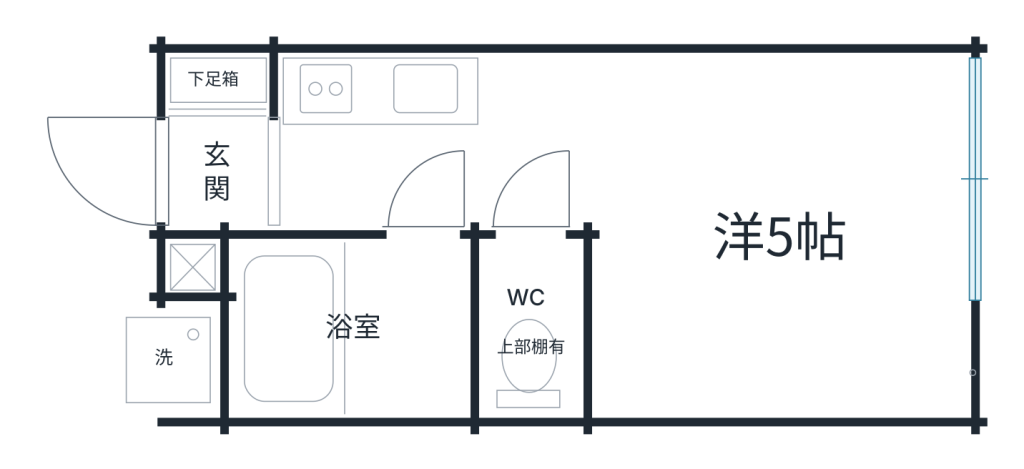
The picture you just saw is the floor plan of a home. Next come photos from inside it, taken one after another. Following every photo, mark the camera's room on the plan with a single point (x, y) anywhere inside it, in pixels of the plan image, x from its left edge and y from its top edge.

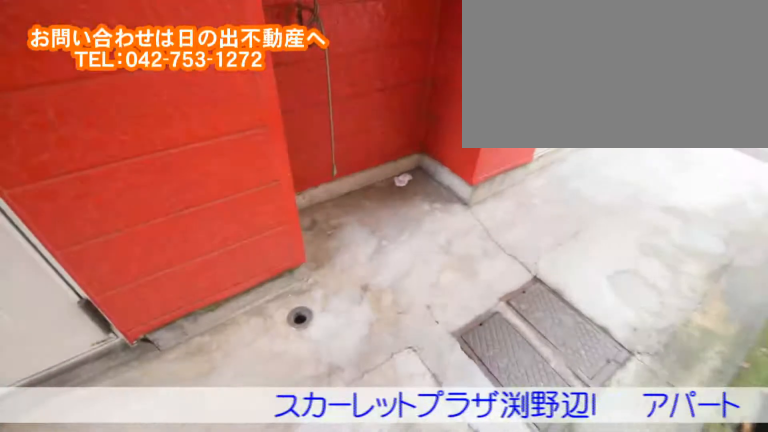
(128, 370)
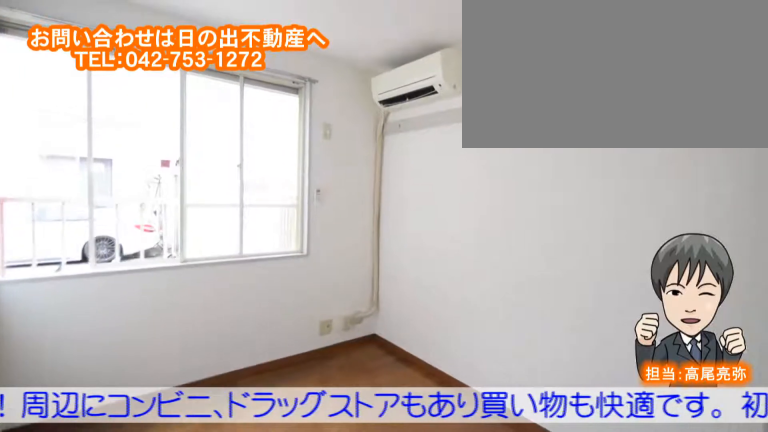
(792, 284)
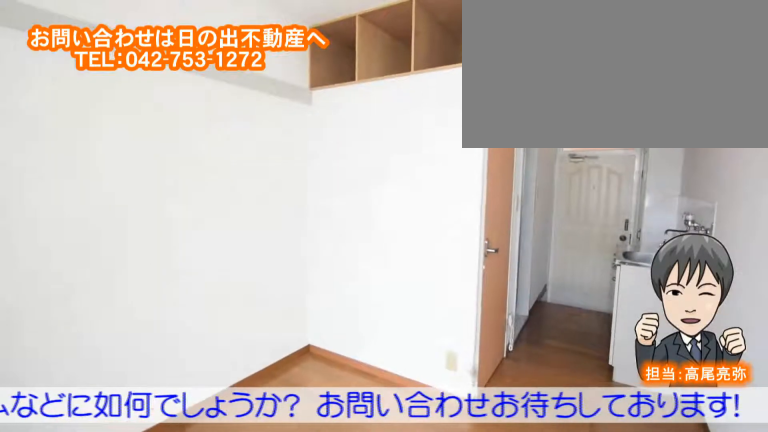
(792, 285)
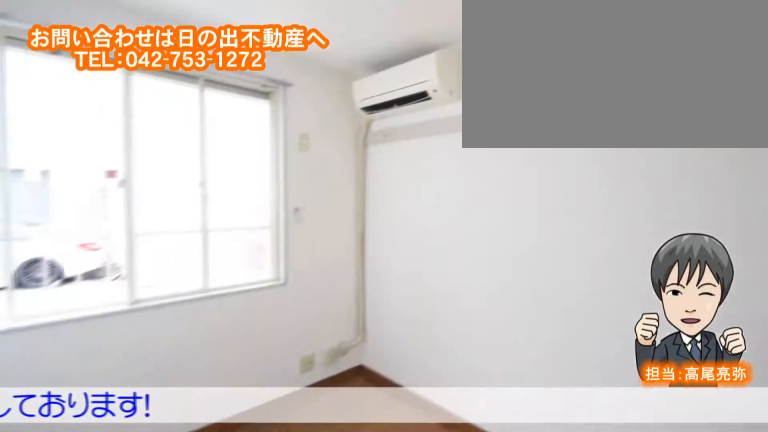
(792, 284)
